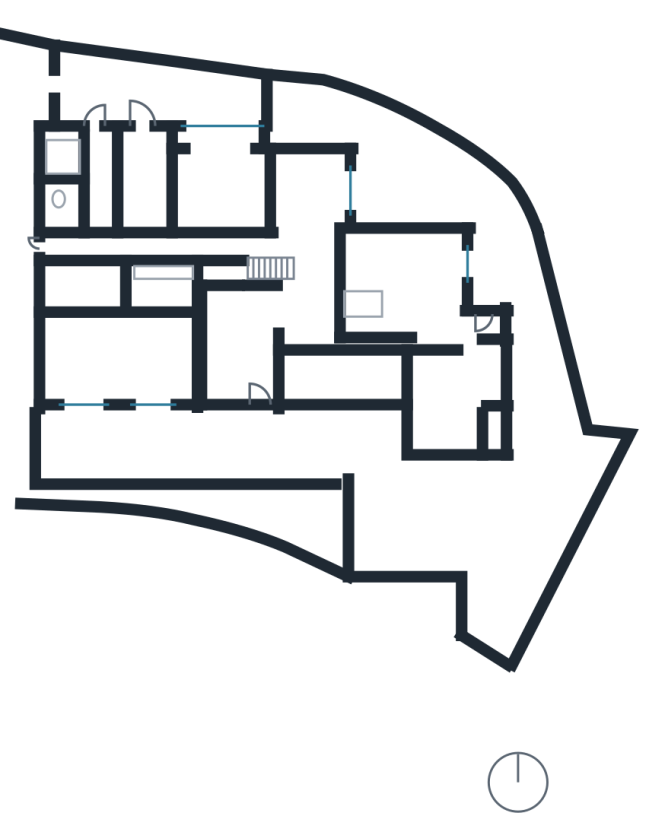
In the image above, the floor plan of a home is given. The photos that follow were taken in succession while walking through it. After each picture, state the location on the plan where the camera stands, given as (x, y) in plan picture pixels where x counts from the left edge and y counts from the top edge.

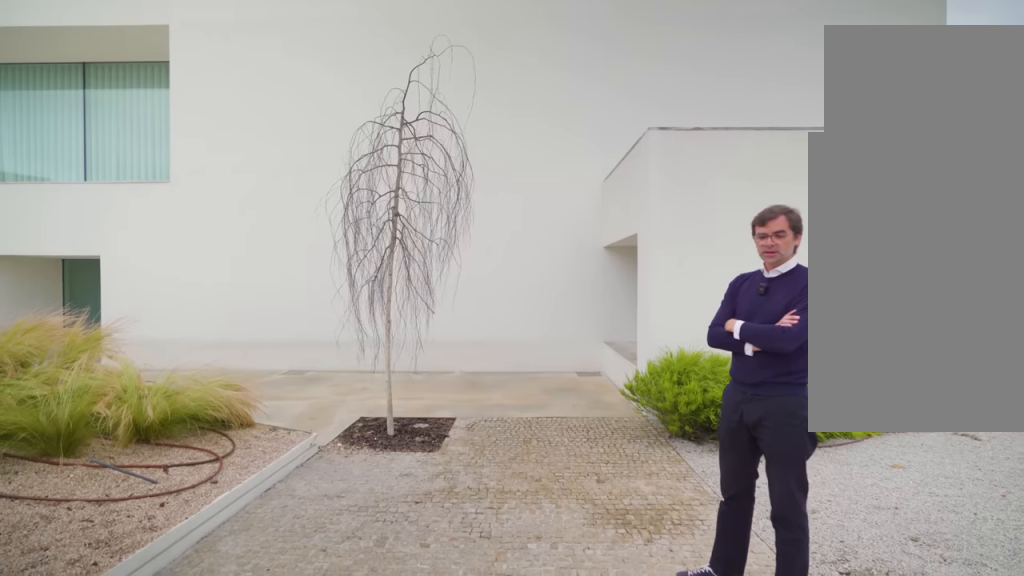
(370, 550)
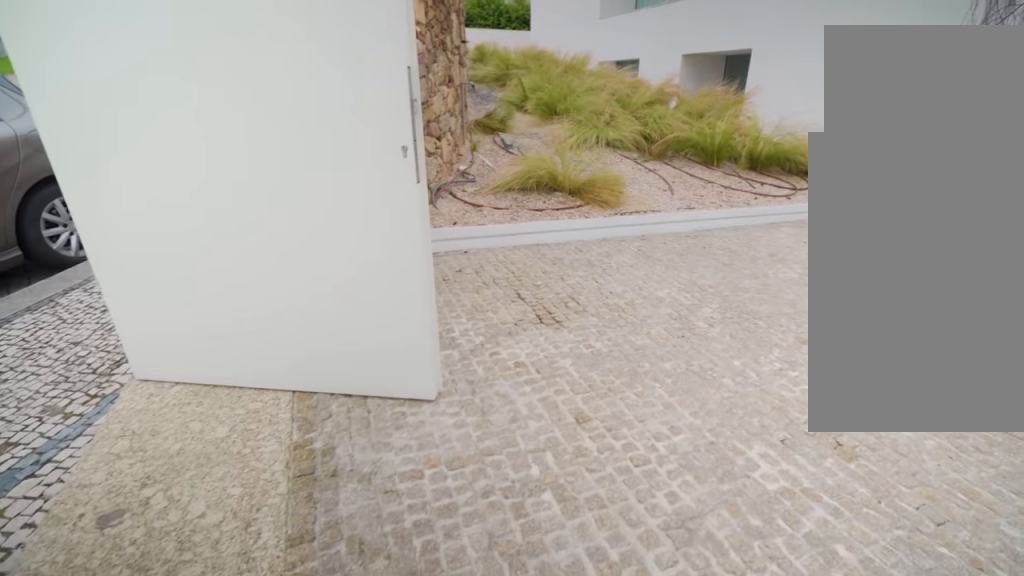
(372, 555)
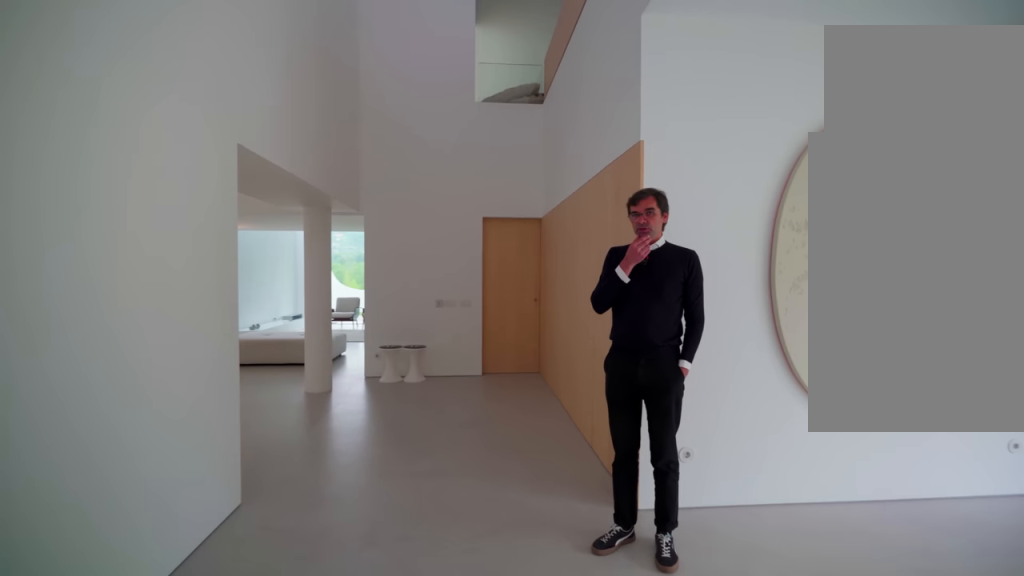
(219, 329)
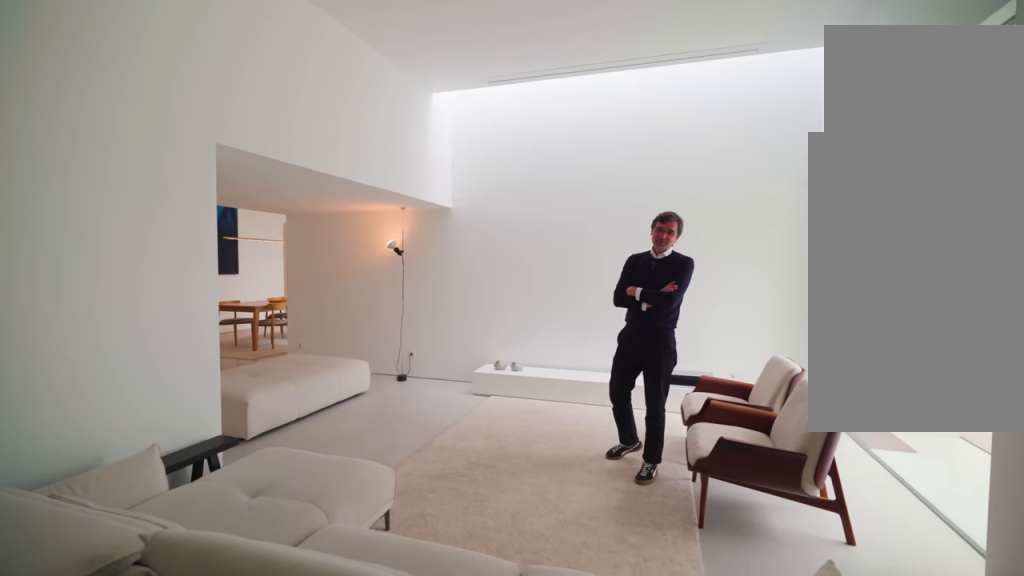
(425, 334)
